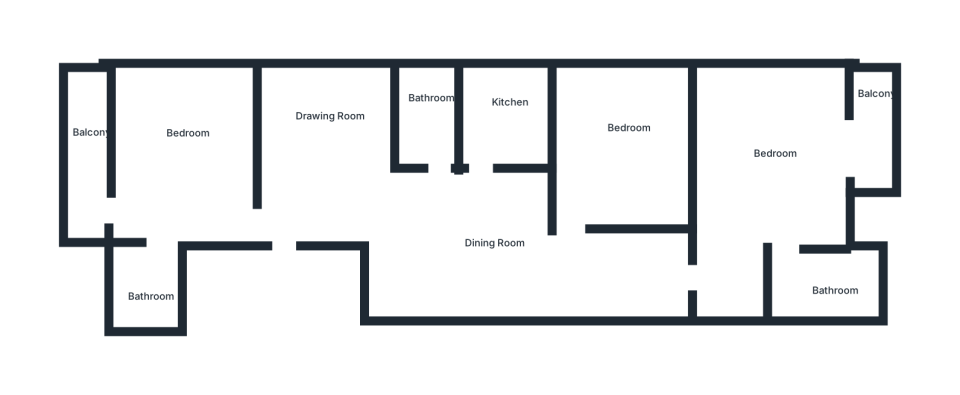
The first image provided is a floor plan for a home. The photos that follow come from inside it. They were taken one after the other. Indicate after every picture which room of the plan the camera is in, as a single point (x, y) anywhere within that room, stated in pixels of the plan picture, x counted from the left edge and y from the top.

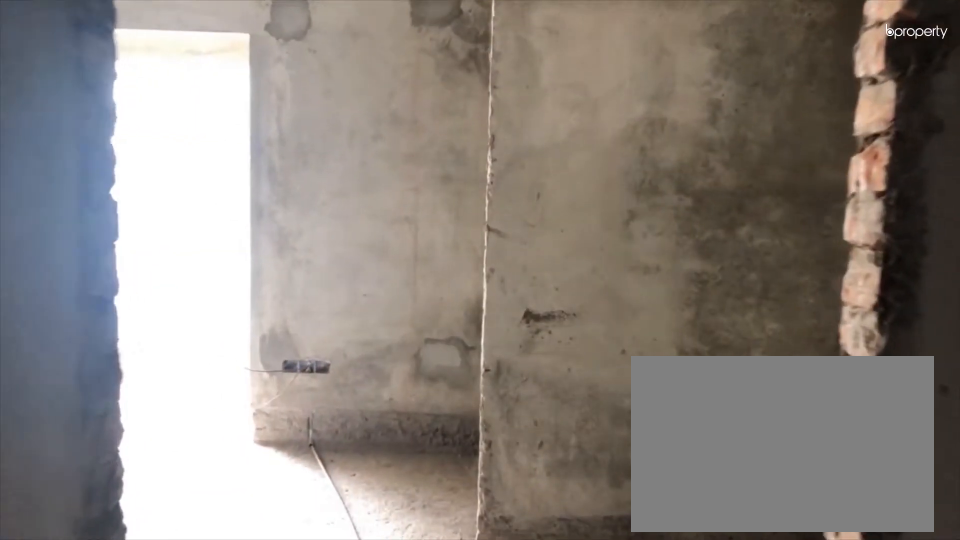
(734, 246)
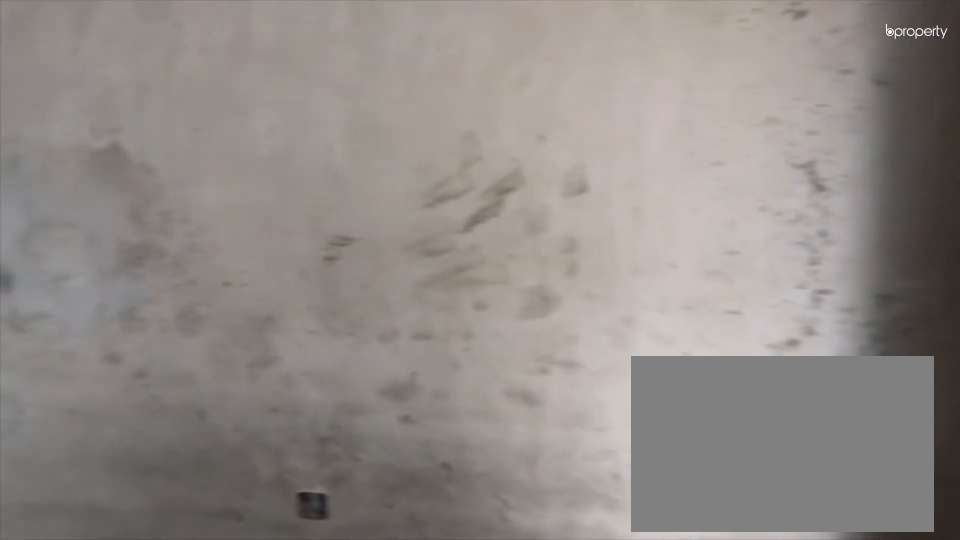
(762, 139)
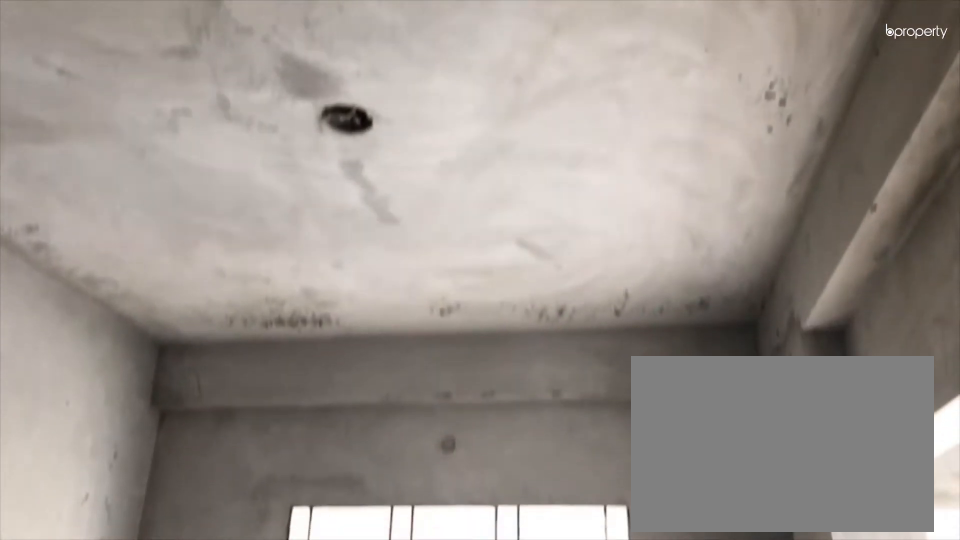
(762, 139)
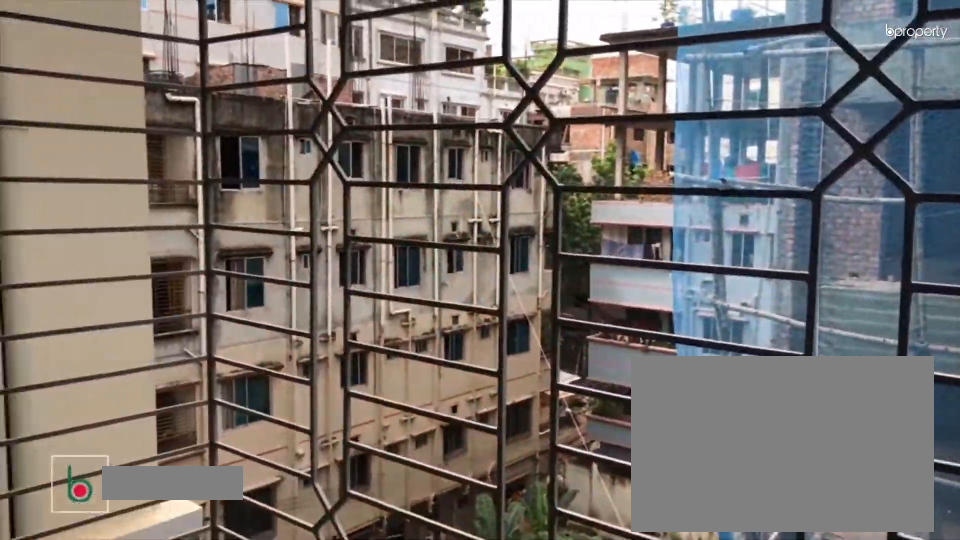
(874, 128)
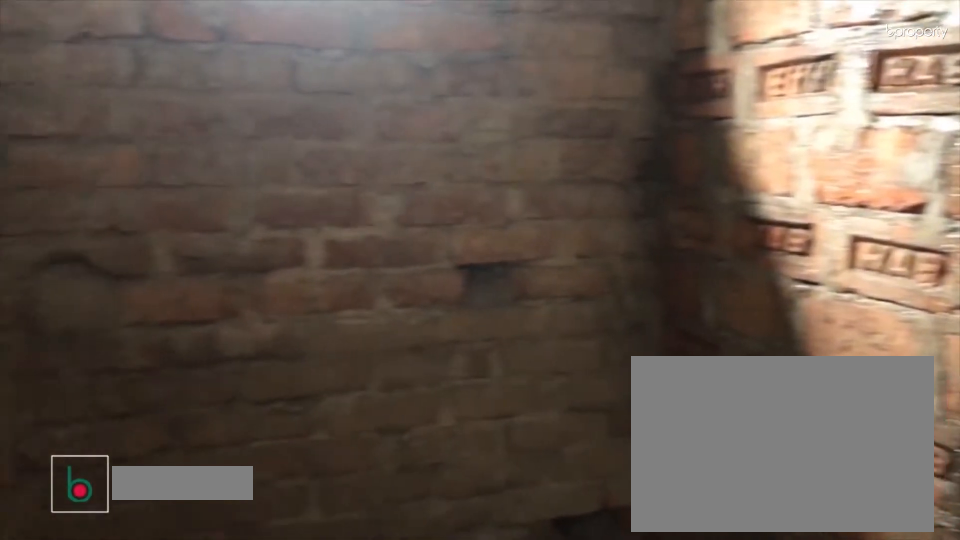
(822, 288)
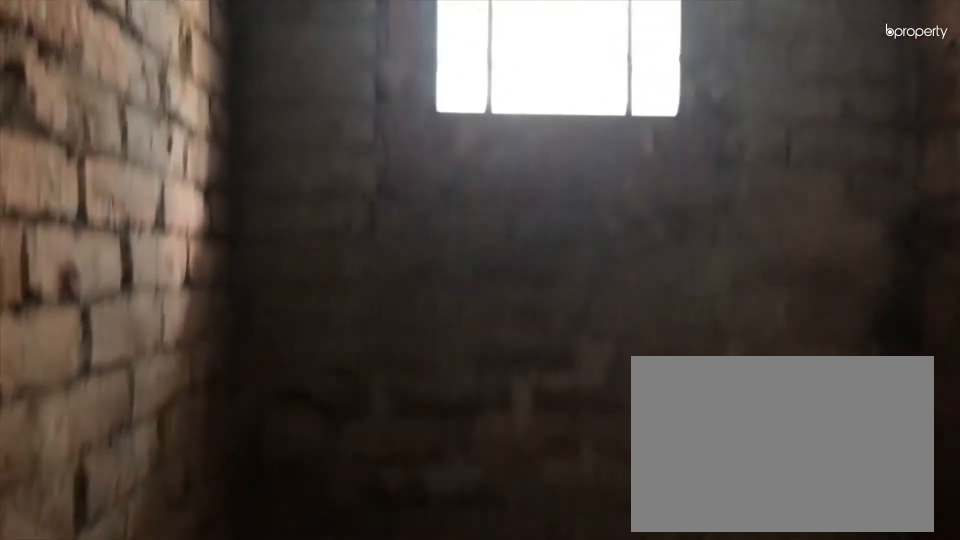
(822, 288)
